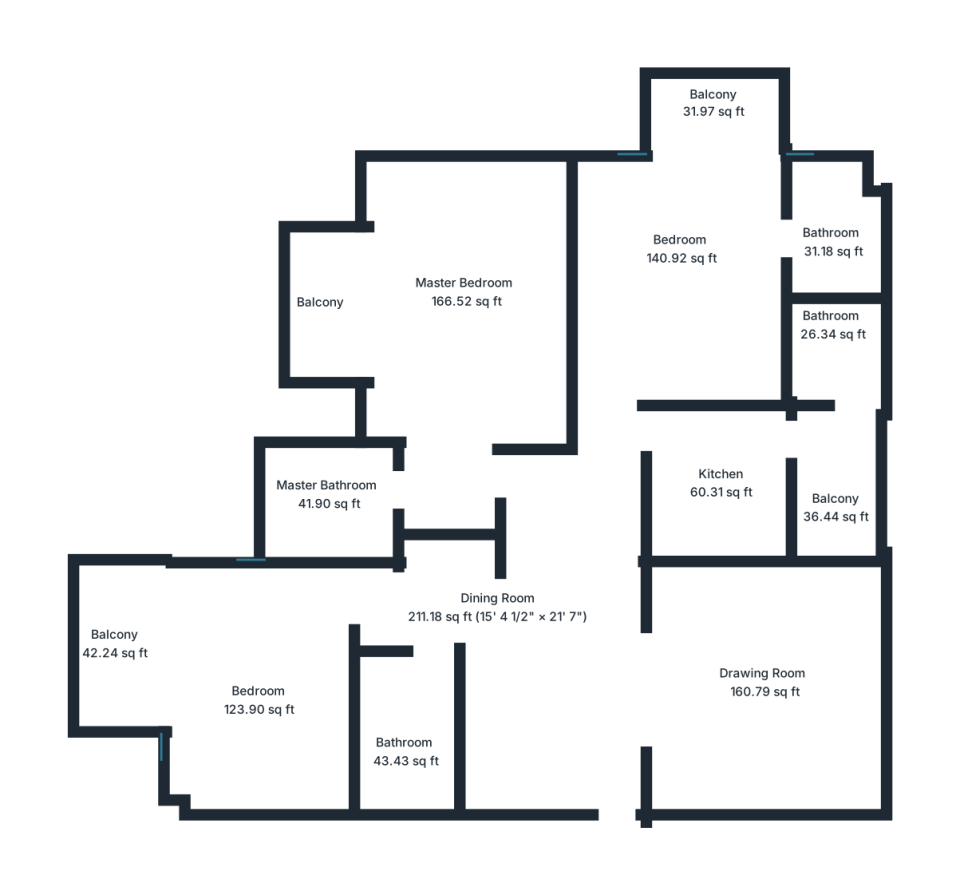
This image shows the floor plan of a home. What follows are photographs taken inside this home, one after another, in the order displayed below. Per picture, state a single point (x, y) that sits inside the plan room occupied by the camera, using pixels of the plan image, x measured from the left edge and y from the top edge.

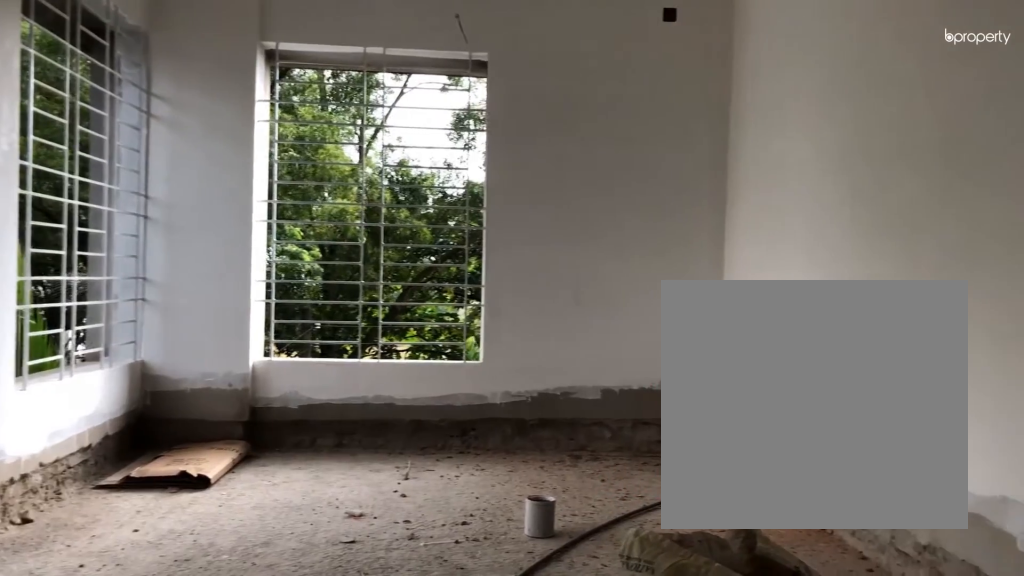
(468, 294)
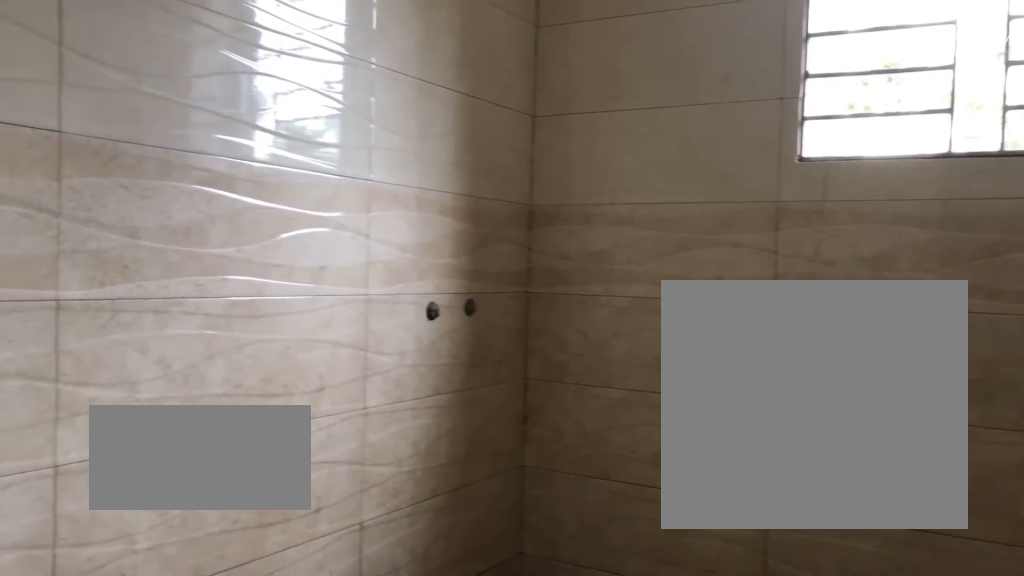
(333, 491)
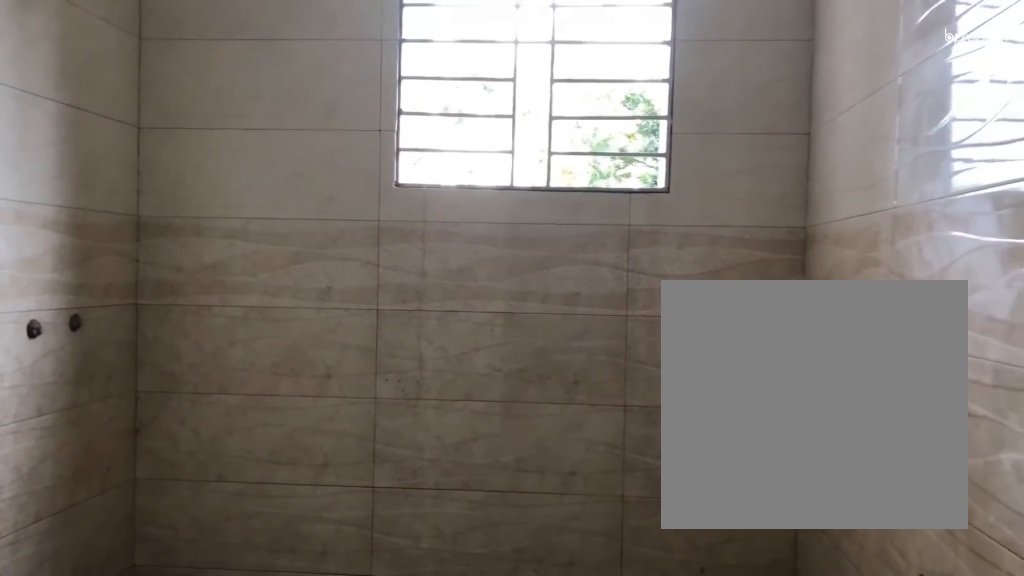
(333, 491)
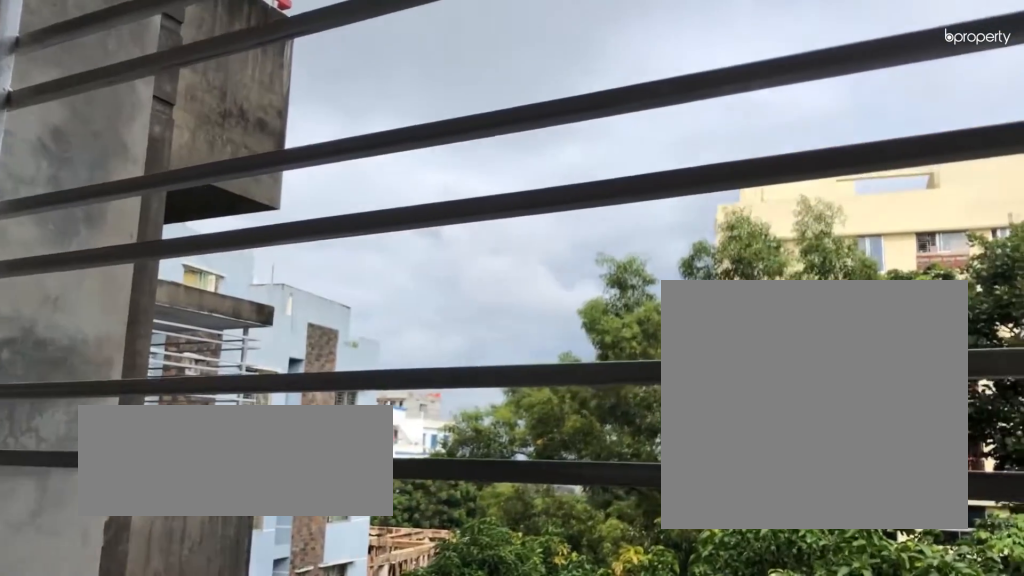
(320, 309)
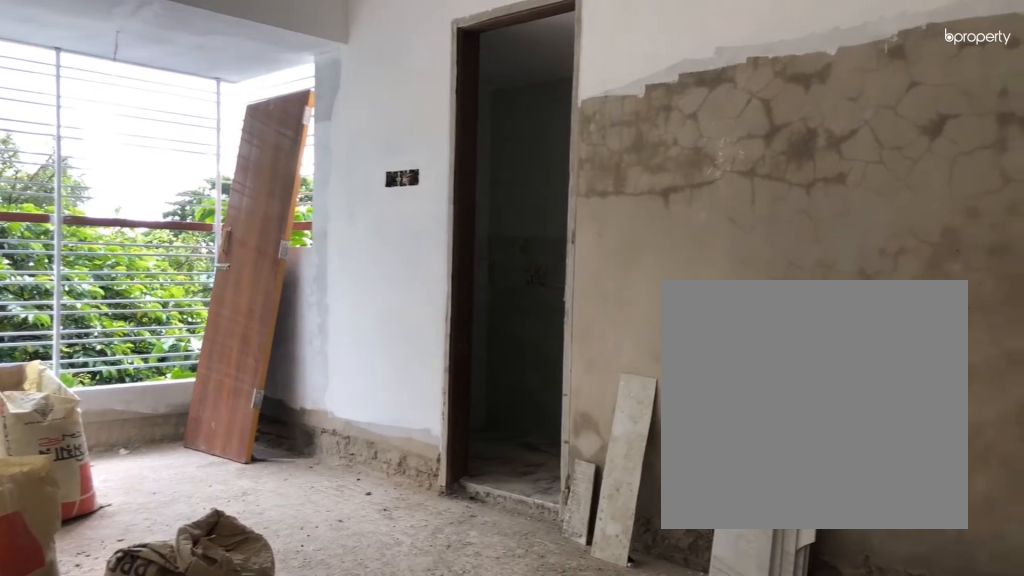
(681, 250)
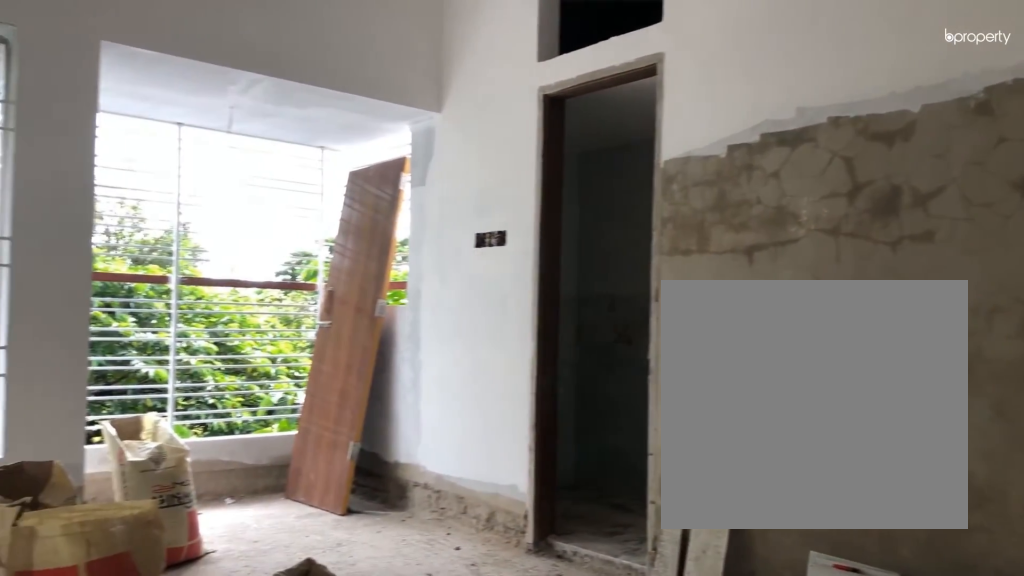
(681, 250)
